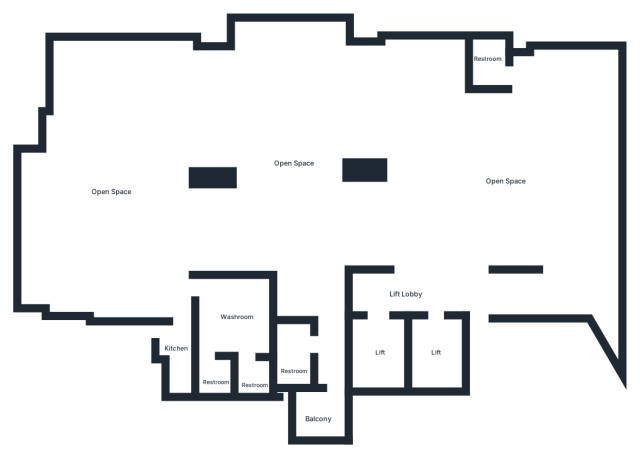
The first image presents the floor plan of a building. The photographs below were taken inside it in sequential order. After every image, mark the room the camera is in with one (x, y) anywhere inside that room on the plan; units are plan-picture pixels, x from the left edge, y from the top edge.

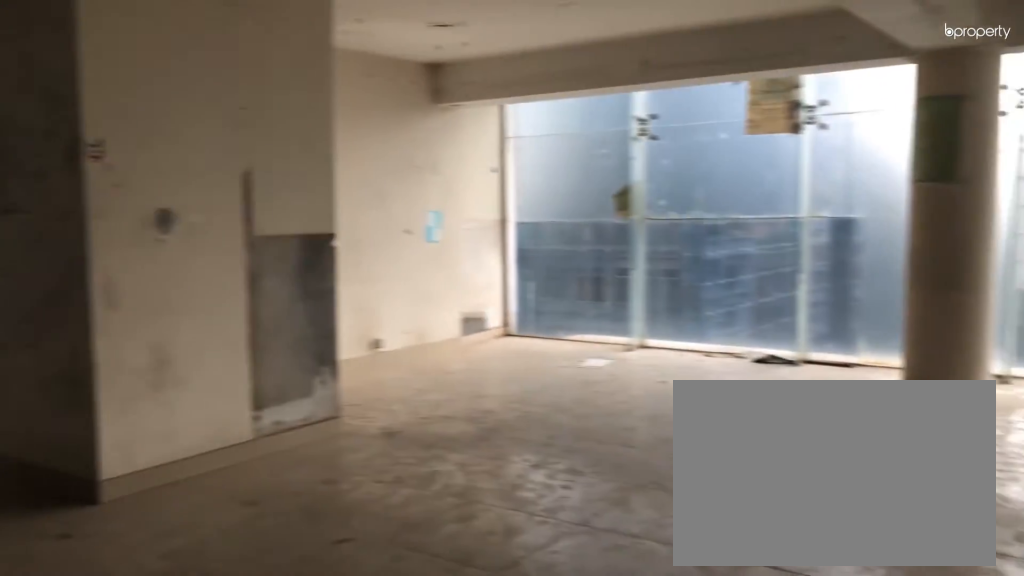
(528, 183)
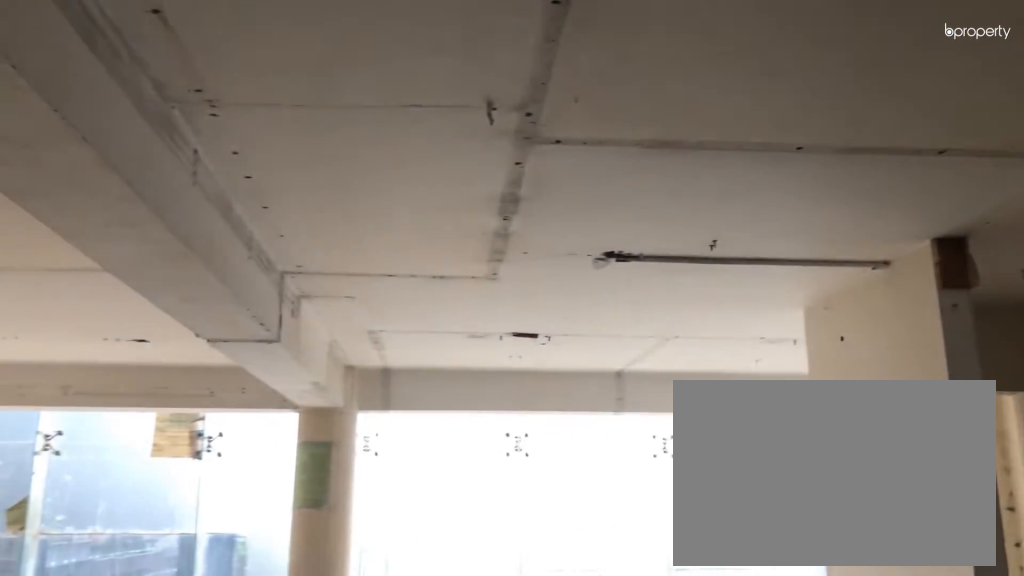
(528, 183)
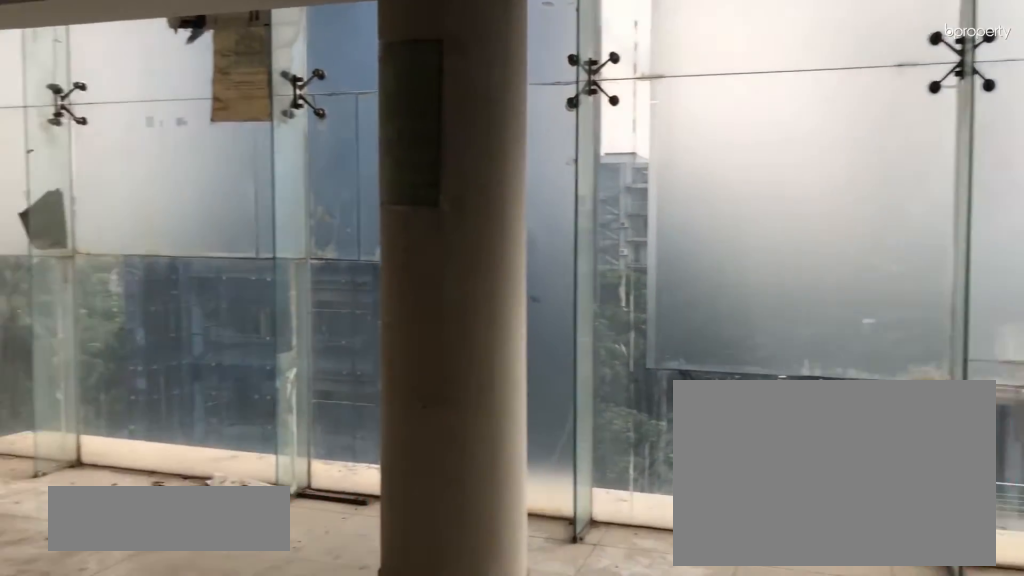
(579, 249)
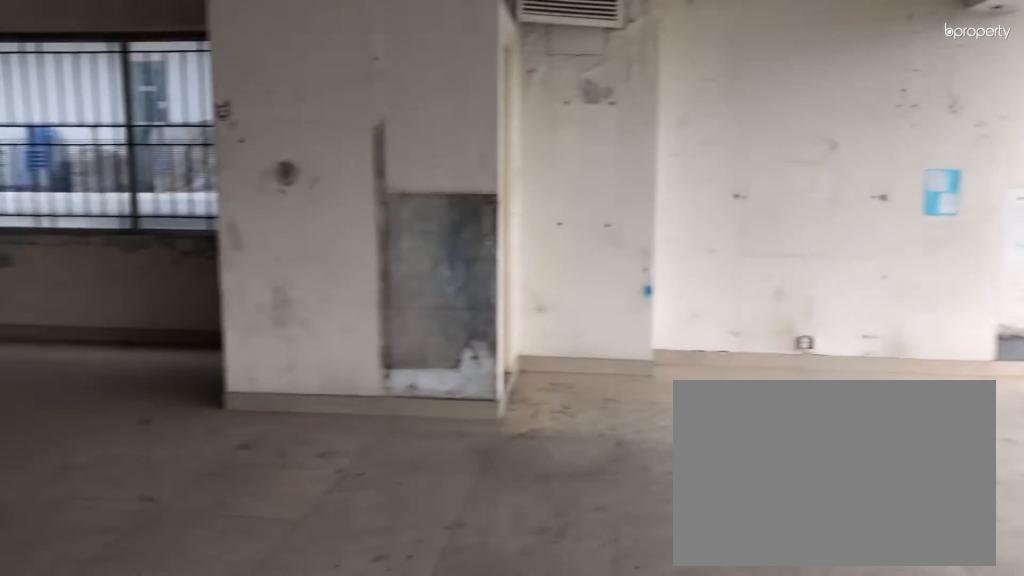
(521, 184)
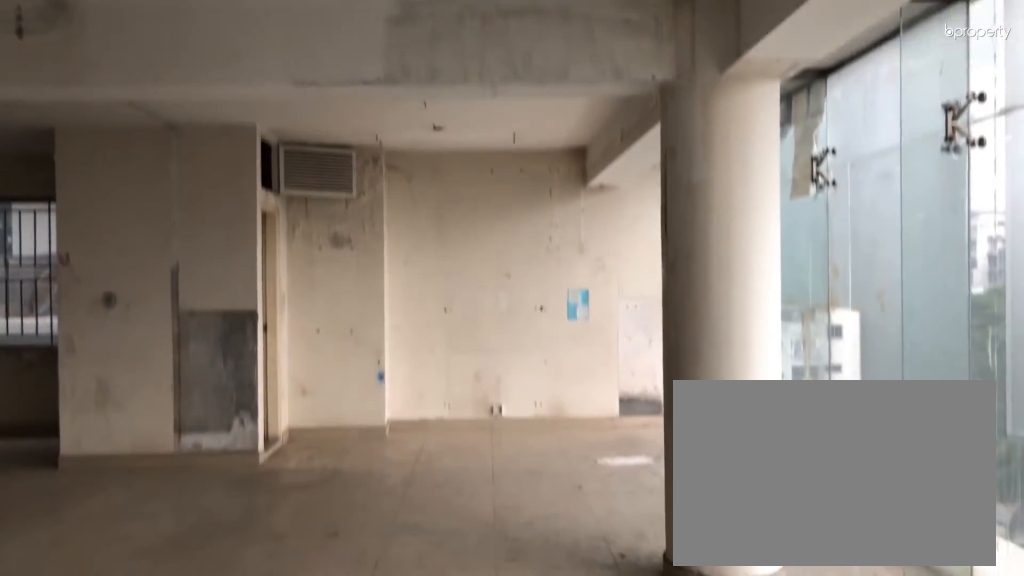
(521, 184)
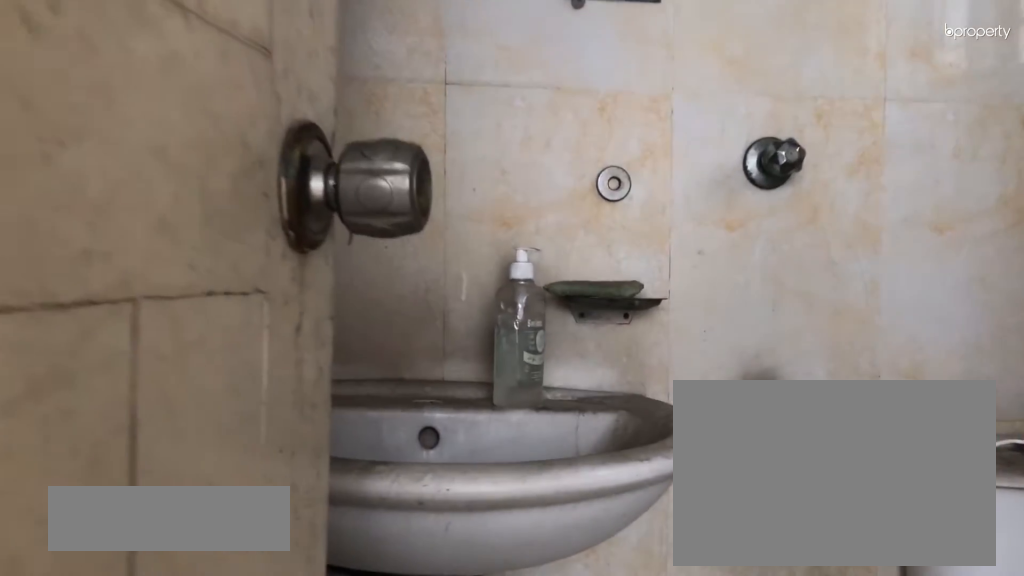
(485, 63)
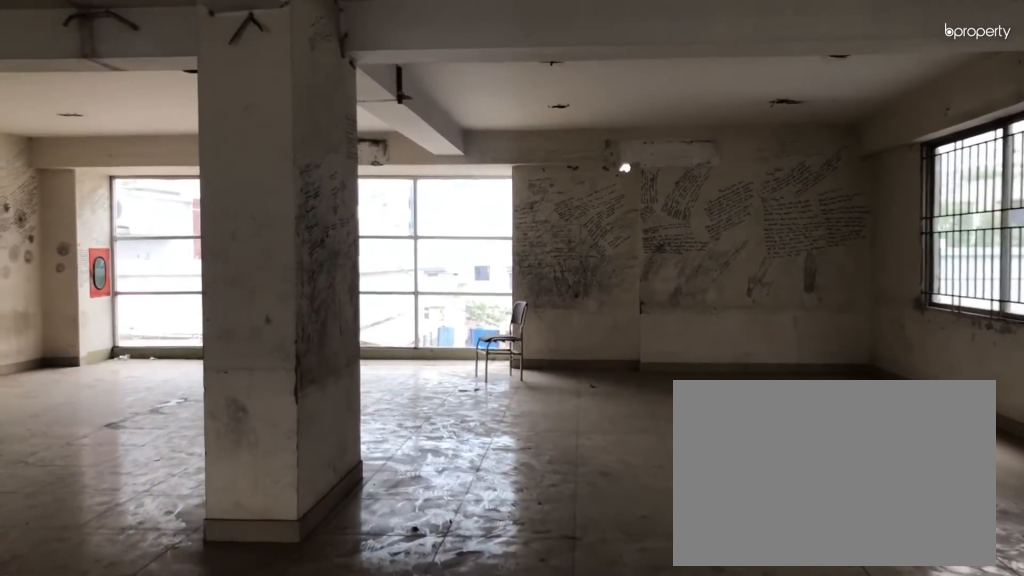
(361, 110)
